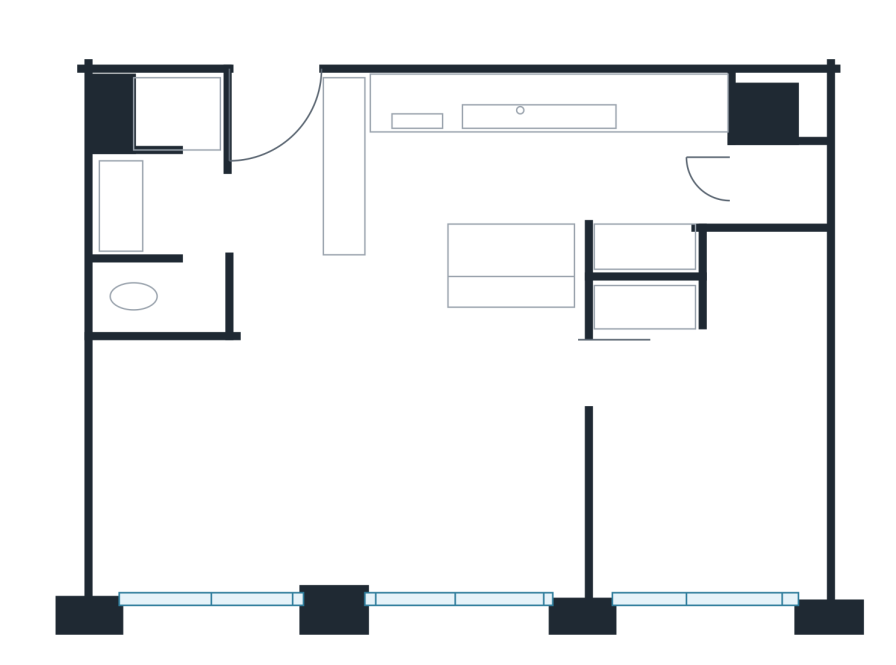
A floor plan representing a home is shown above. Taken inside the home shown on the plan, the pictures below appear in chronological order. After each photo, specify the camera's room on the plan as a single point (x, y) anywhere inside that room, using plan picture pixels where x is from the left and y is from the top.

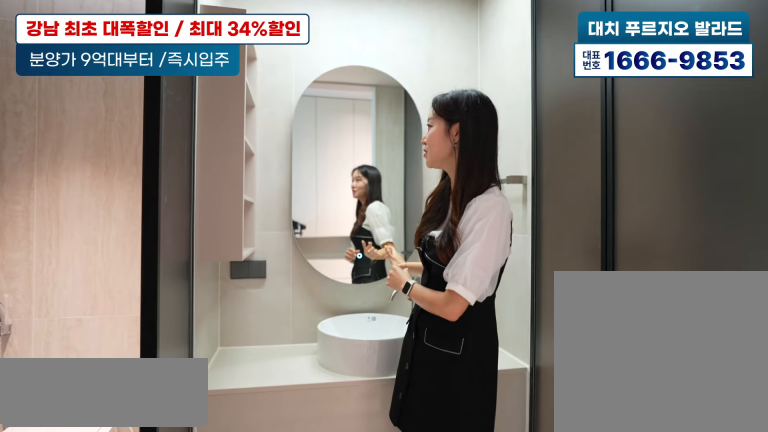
(178, 187)
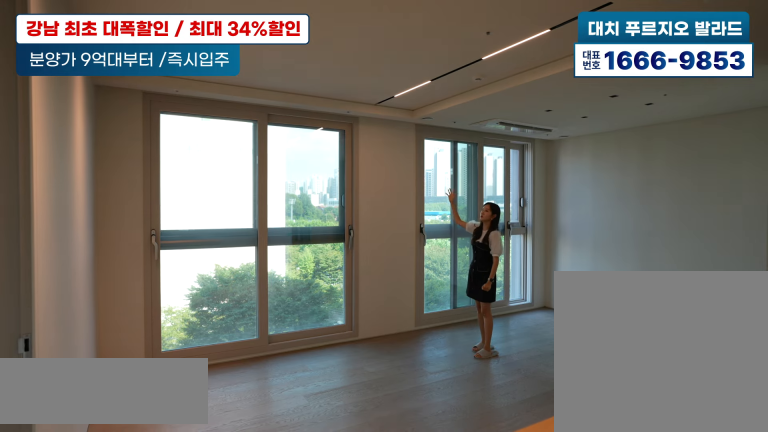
(302, 430)
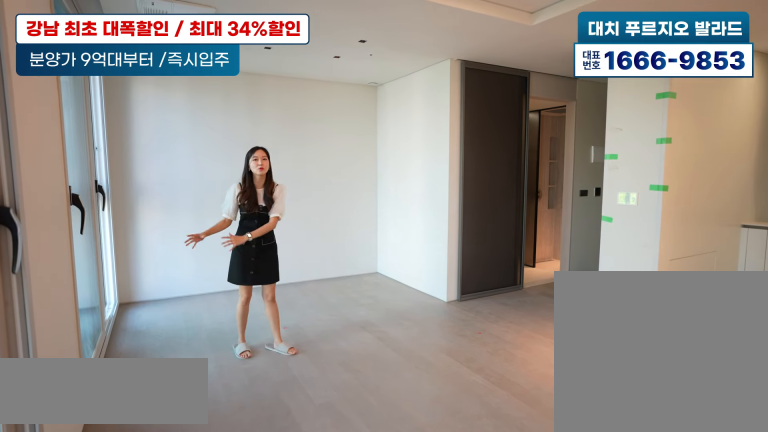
(303, 432)
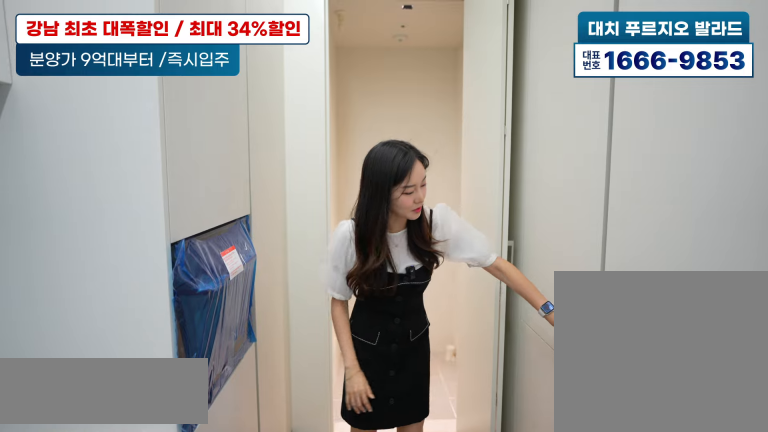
(569, 164)
